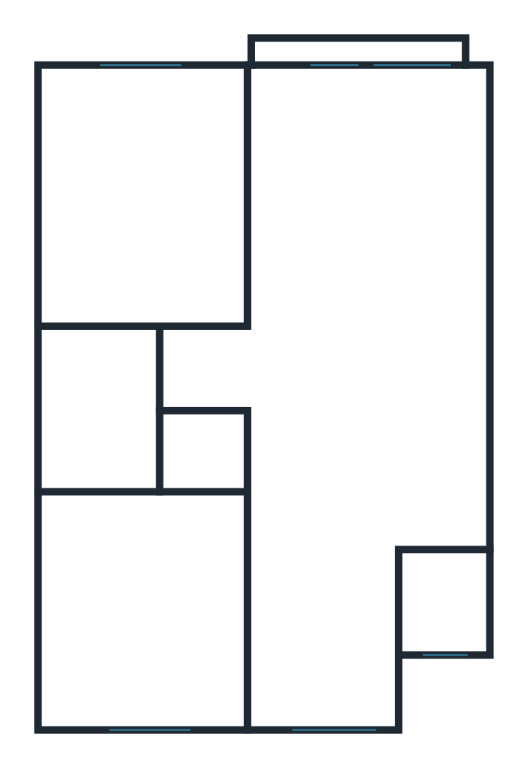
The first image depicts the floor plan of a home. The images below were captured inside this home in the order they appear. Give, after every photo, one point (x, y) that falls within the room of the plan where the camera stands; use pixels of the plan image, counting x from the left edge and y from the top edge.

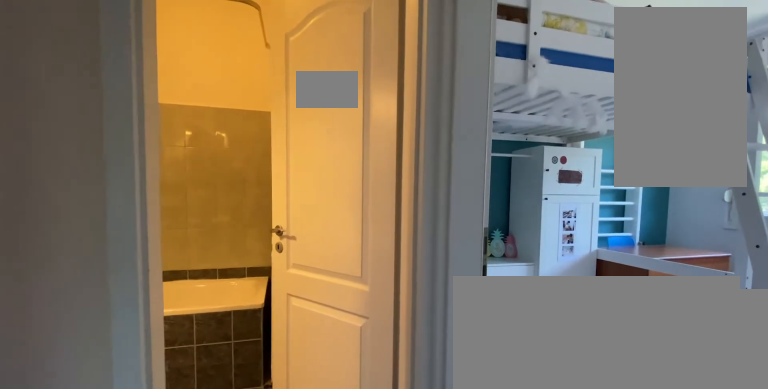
(211, 369)
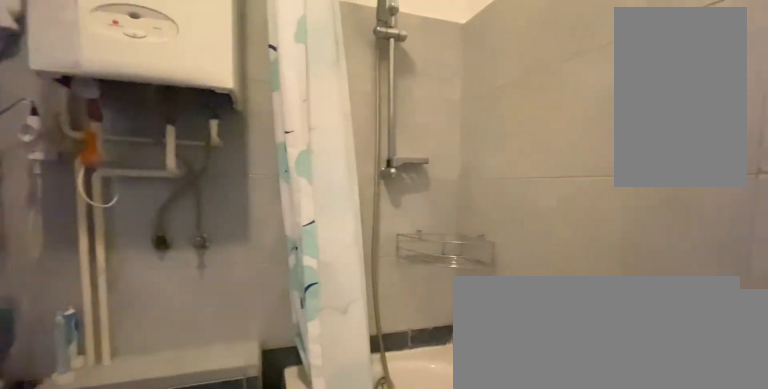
(105, 406)
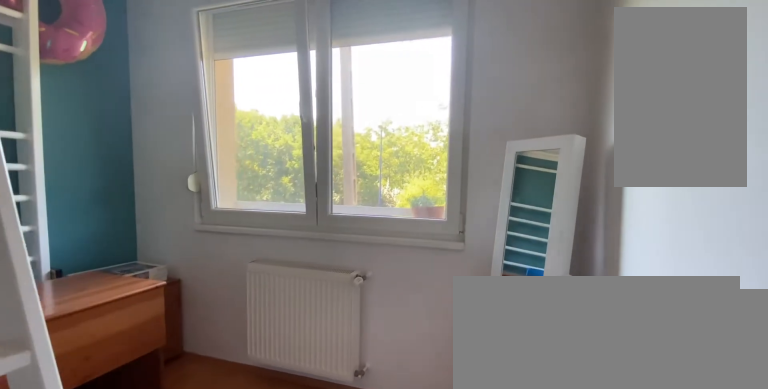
(159, 214)
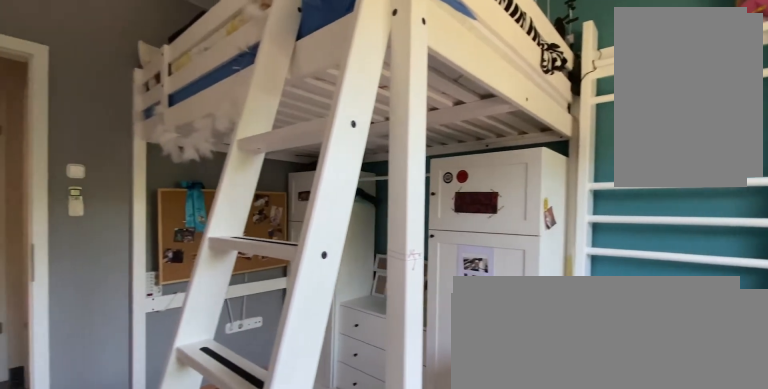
(159, 214)
